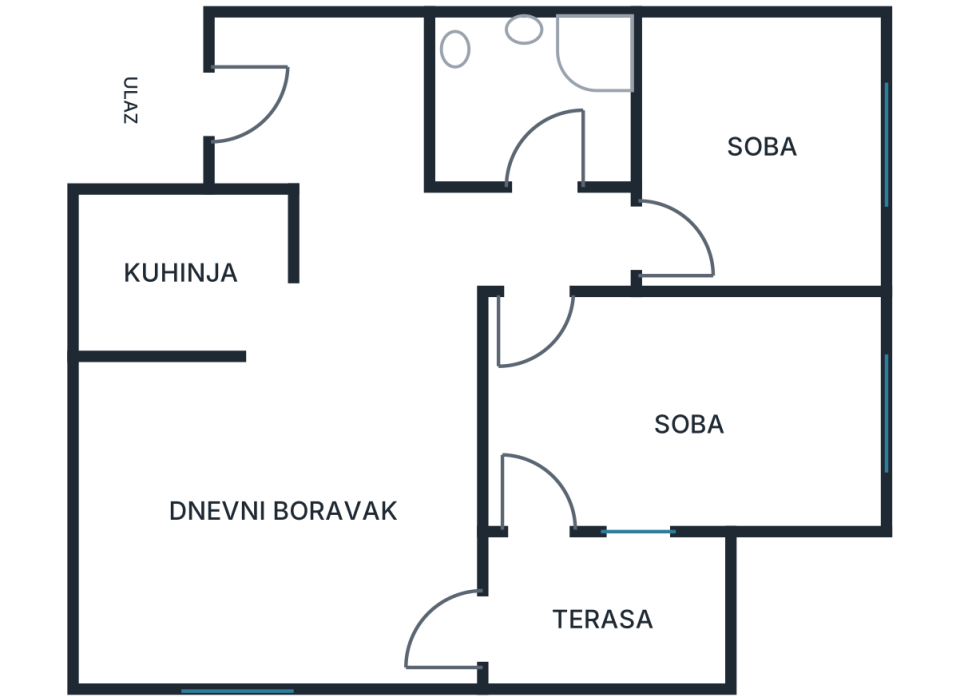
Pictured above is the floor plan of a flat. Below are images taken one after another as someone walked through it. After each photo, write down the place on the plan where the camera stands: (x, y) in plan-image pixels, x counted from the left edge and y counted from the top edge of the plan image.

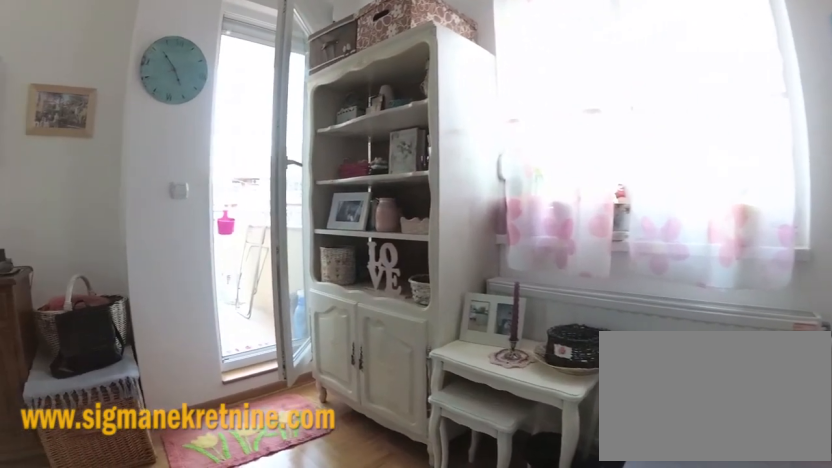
(195, 501)
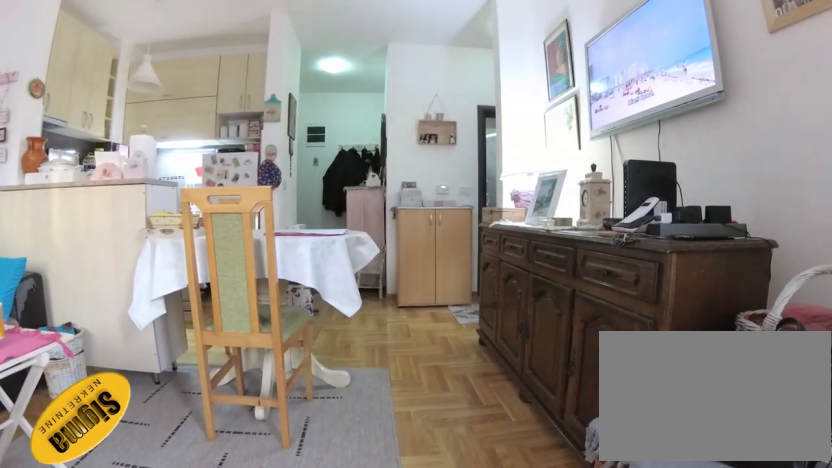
(407, 648)
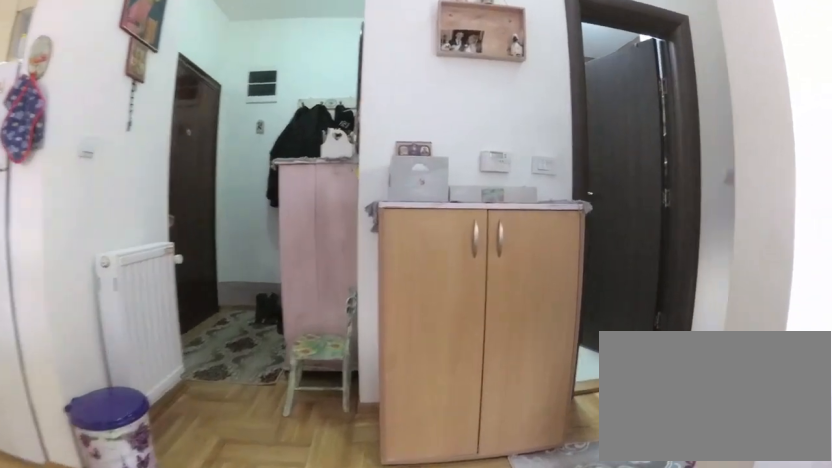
(402, 399)
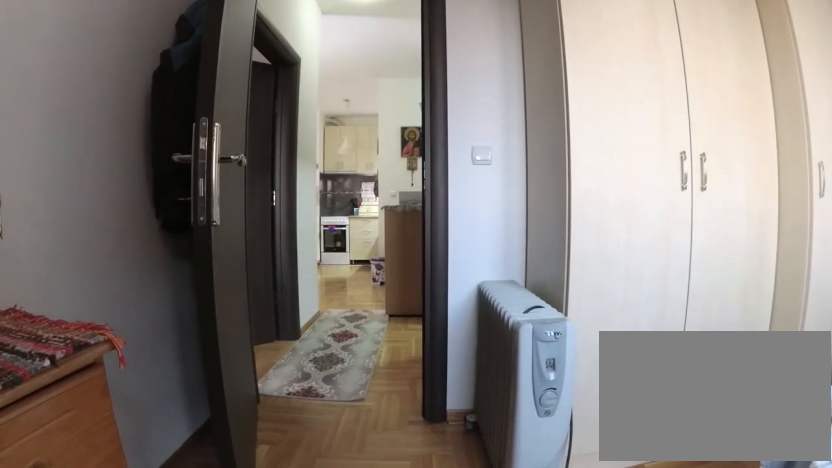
(871, 232)
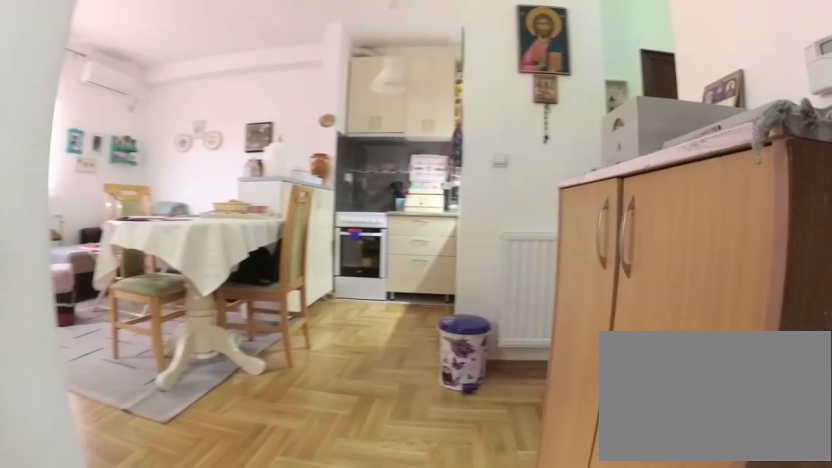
(550, 241)
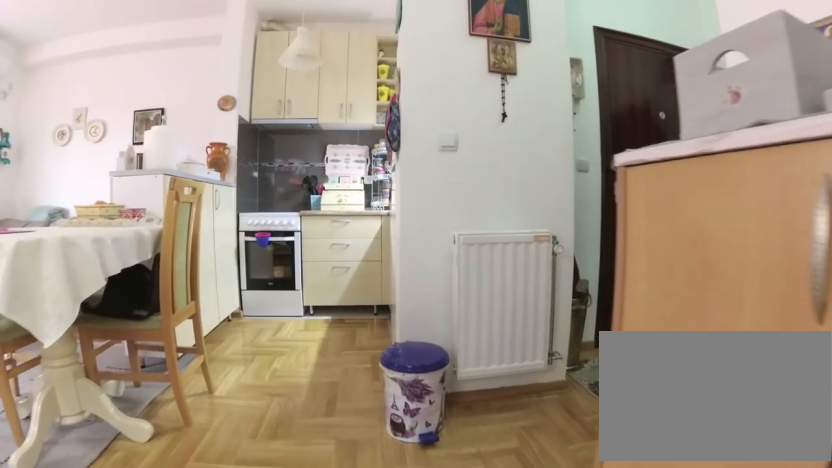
(485, 246)
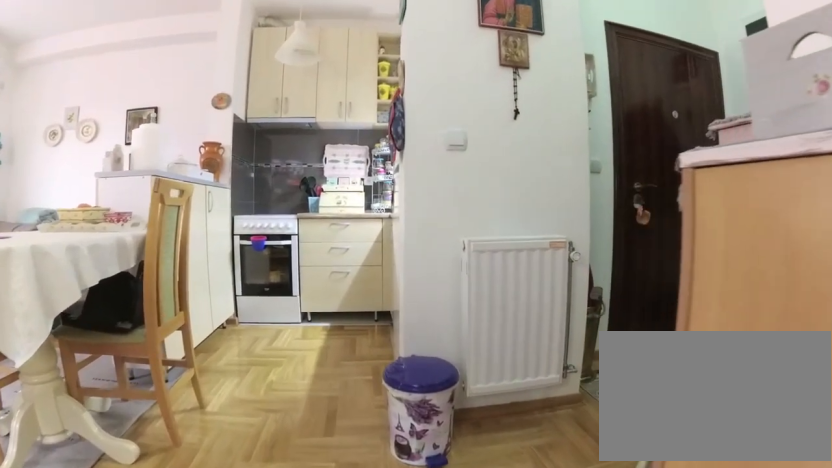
(468, 247)
